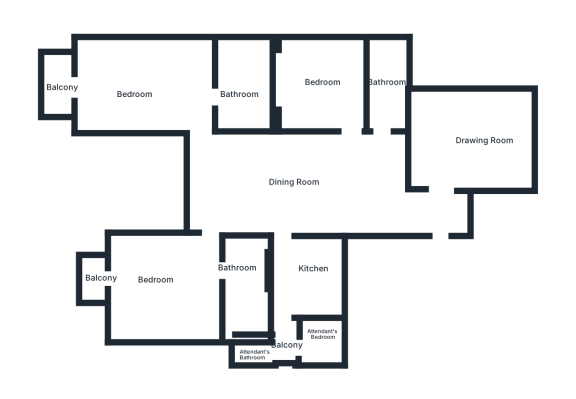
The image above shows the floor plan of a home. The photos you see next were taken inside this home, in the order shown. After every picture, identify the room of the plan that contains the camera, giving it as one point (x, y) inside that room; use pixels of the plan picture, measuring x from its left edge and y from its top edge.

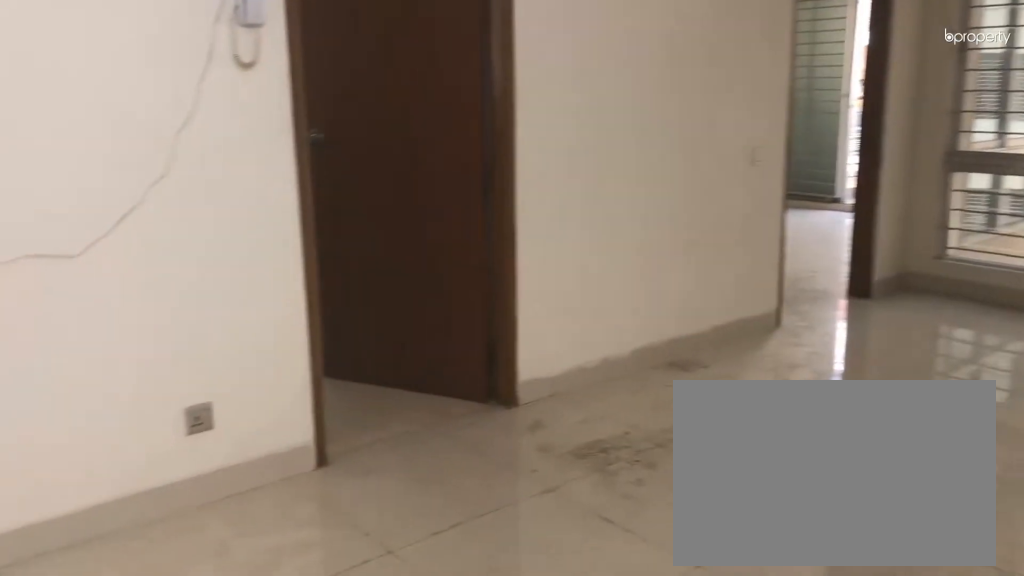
(292, 186)
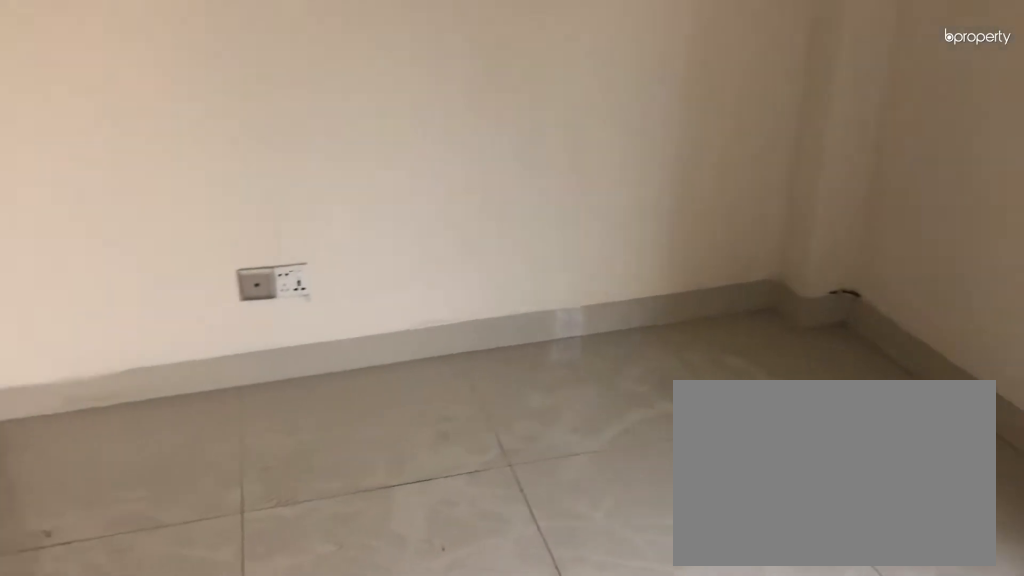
(460, 147)
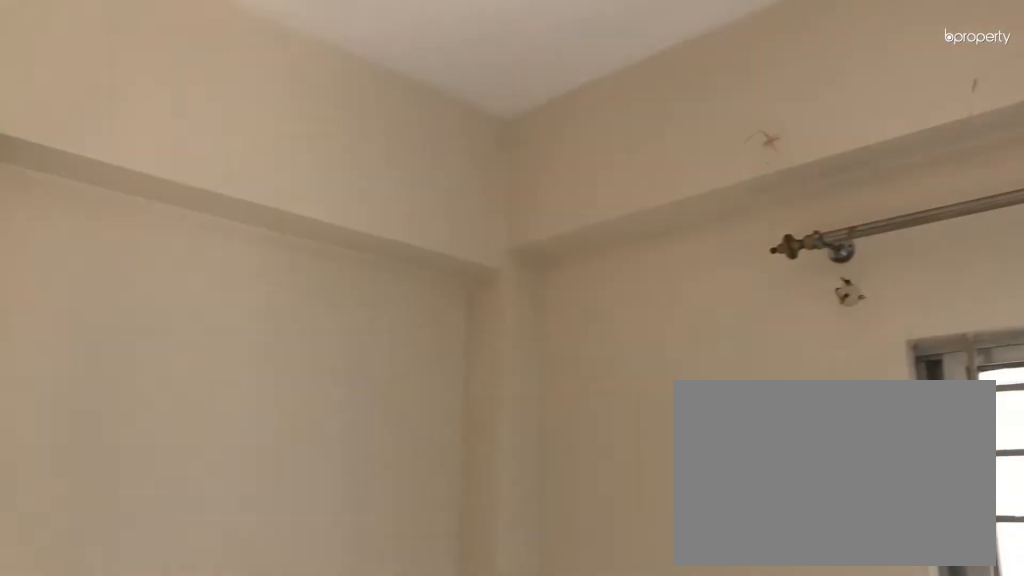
(460, 147)
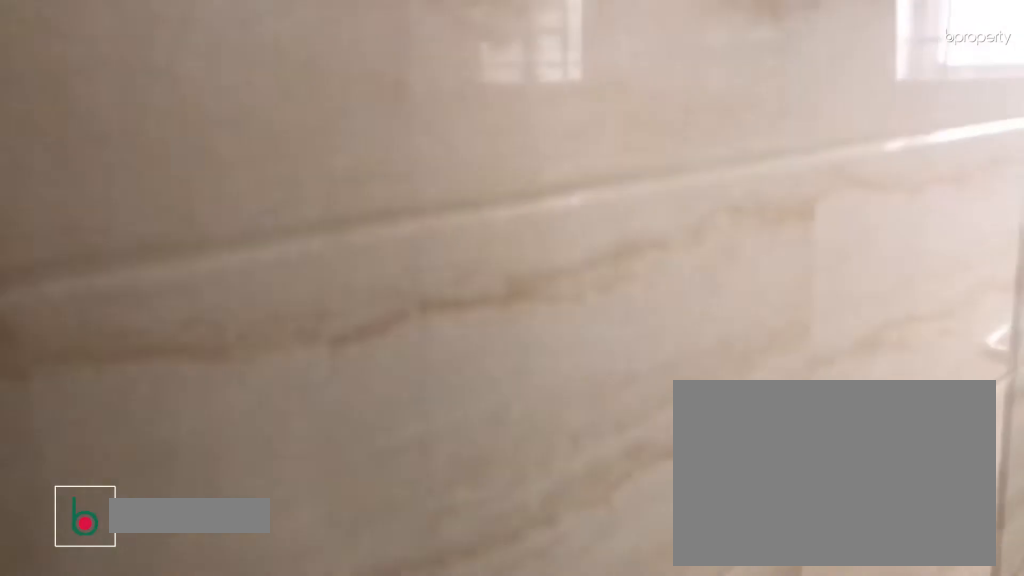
(388, 88)
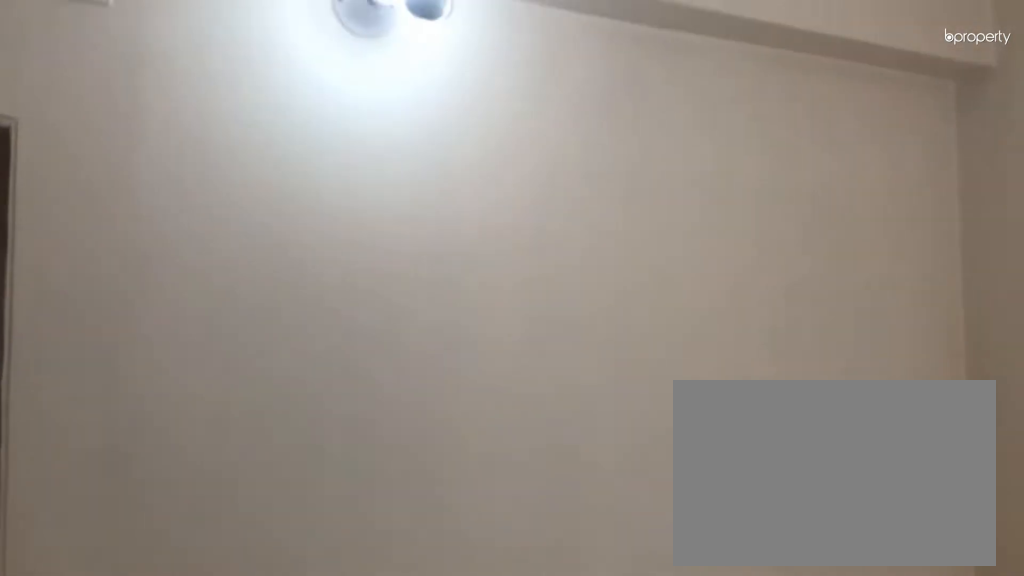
(324, 85)
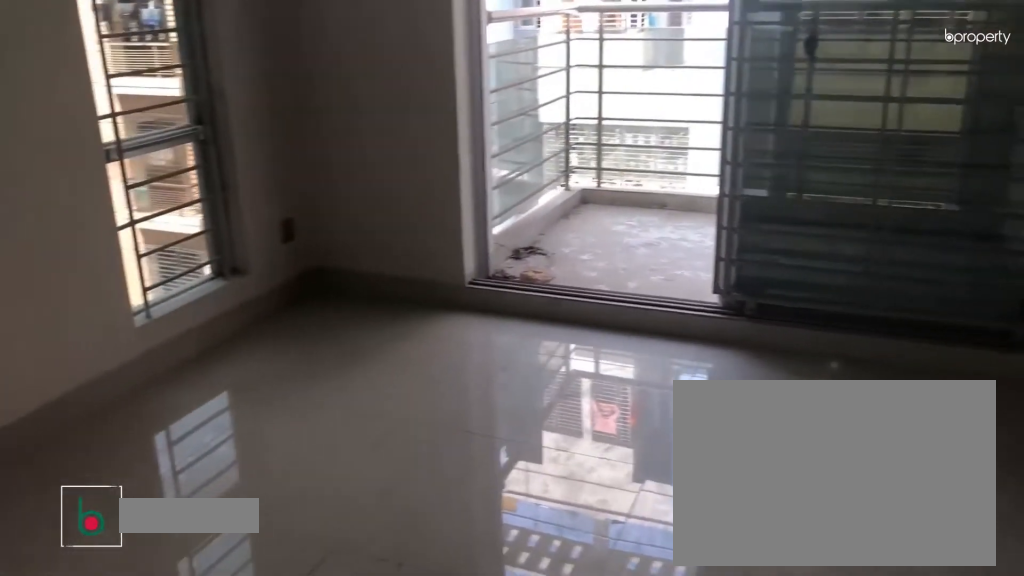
(126, 81)
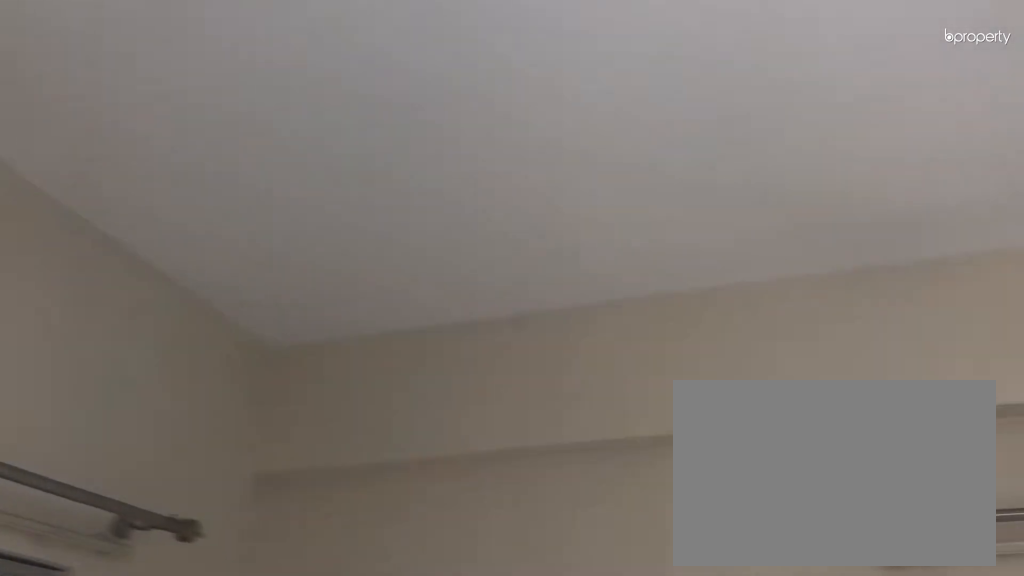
(126, 81)
